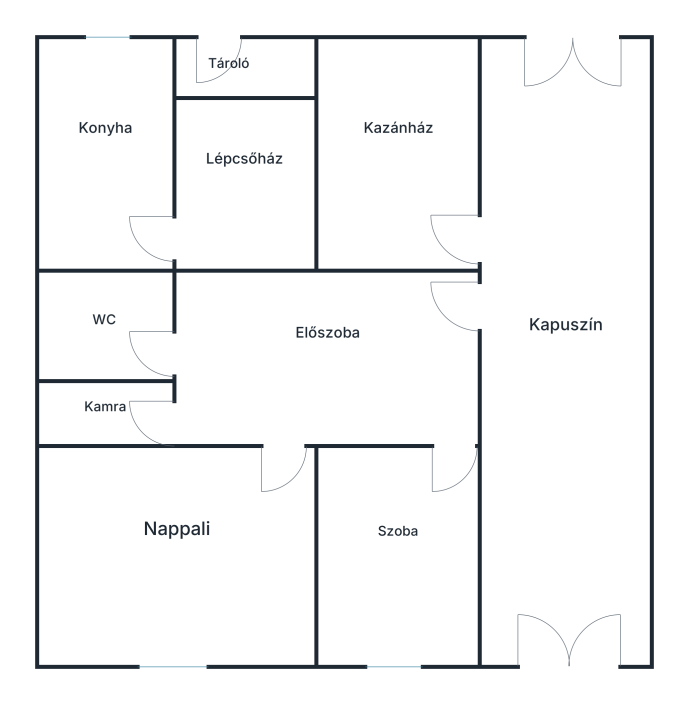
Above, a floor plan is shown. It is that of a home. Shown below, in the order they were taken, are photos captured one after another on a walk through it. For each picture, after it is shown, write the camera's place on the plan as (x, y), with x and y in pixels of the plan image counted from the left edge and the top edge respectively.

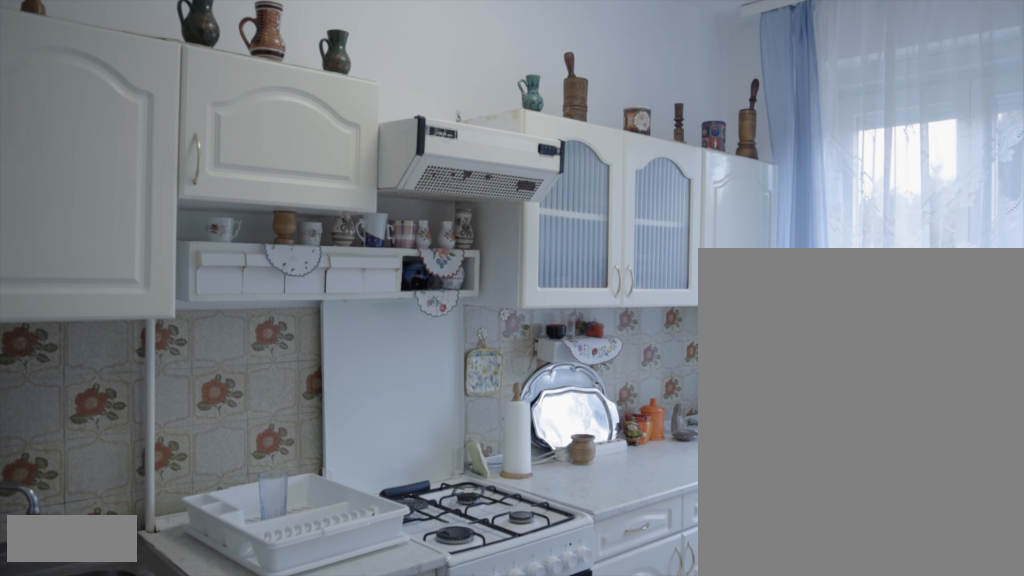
(165, 225)
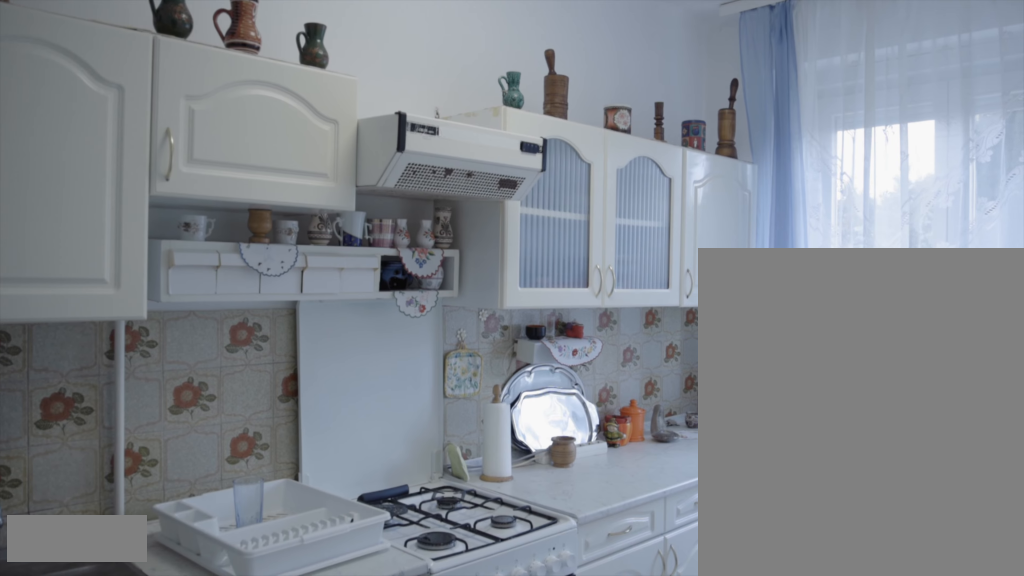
(157, 221)
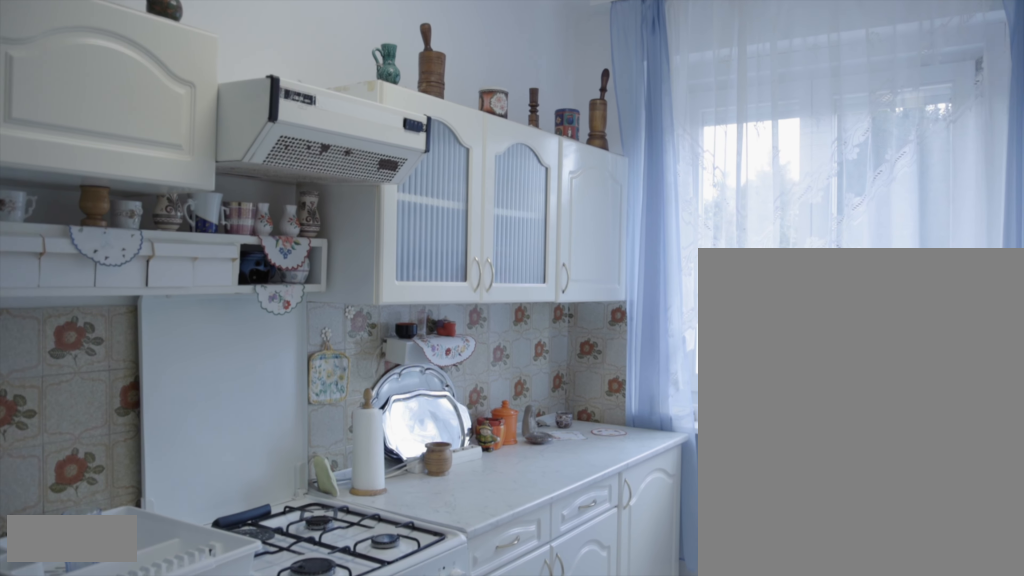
(120, 204)
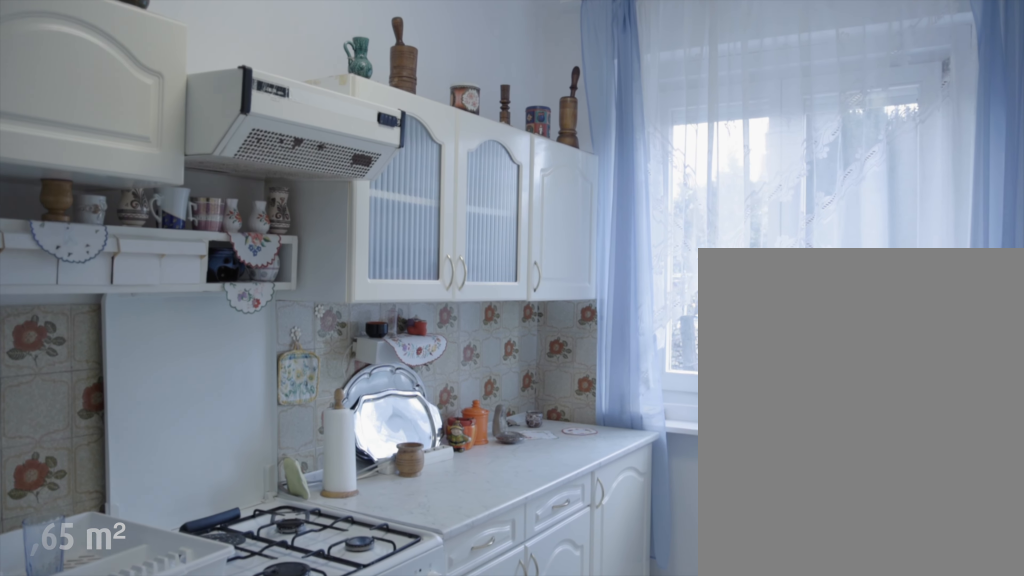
(115, 202)
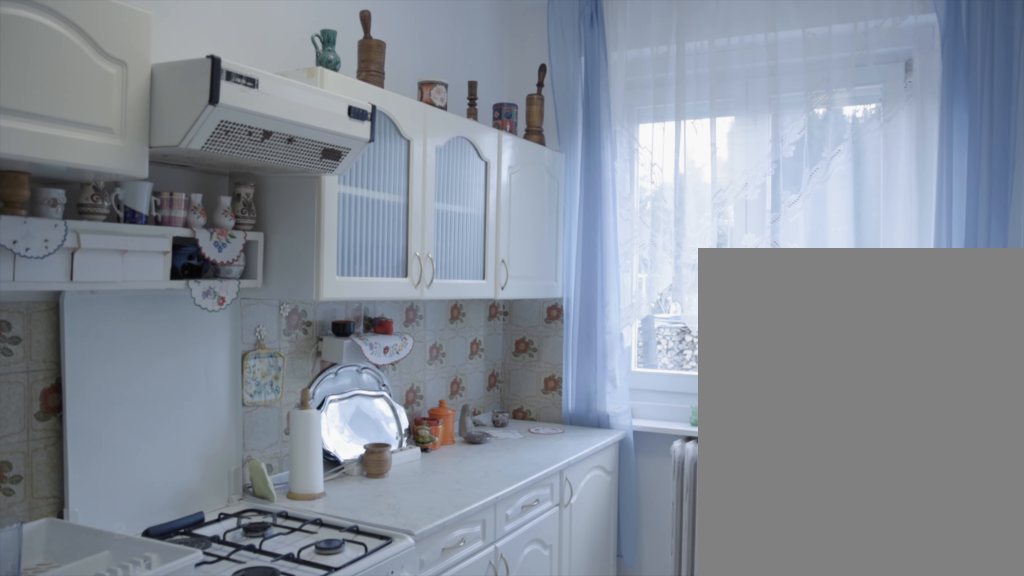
(111, 200)
